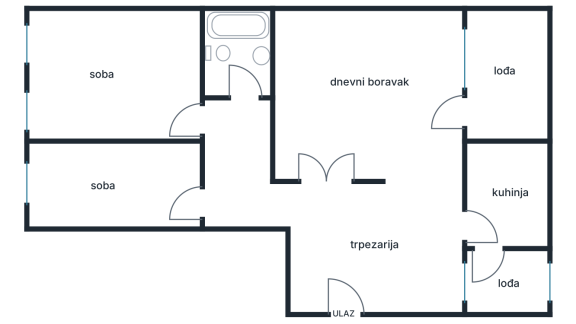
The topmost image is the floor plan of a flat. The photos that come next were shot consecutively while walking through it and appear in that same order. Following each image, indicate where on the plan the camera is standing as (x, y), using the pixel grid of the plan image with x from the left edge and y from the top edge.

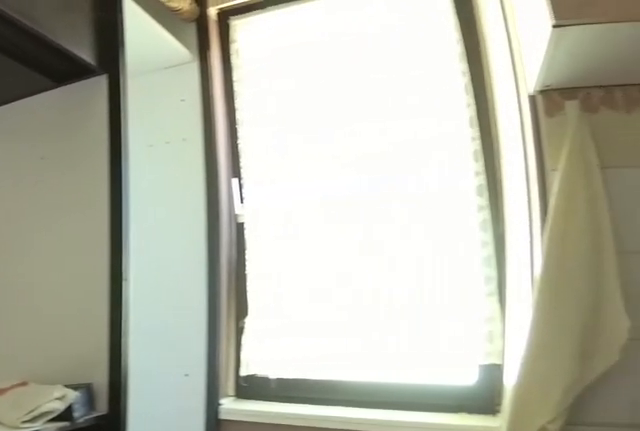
(488, 250)
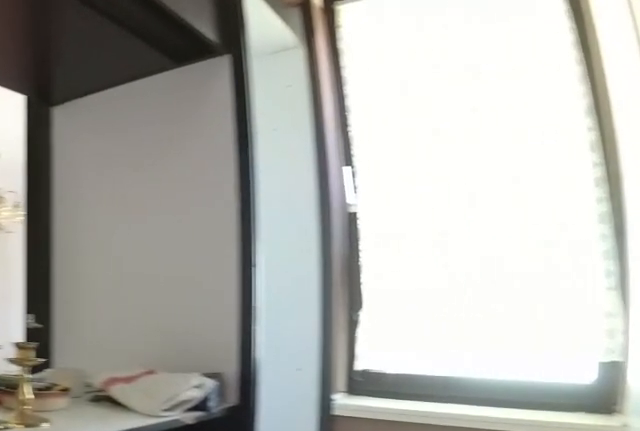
(489, 244)
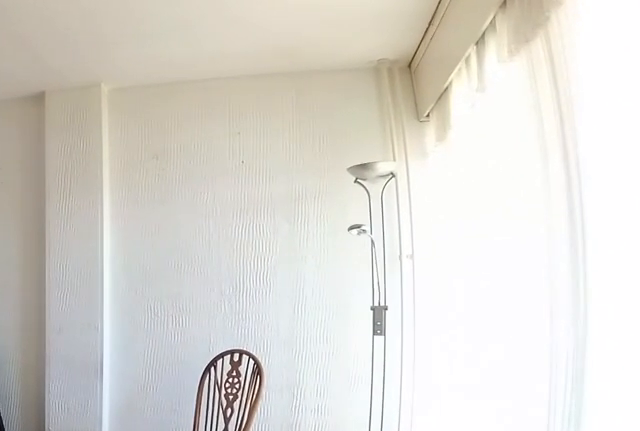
(445, 185)
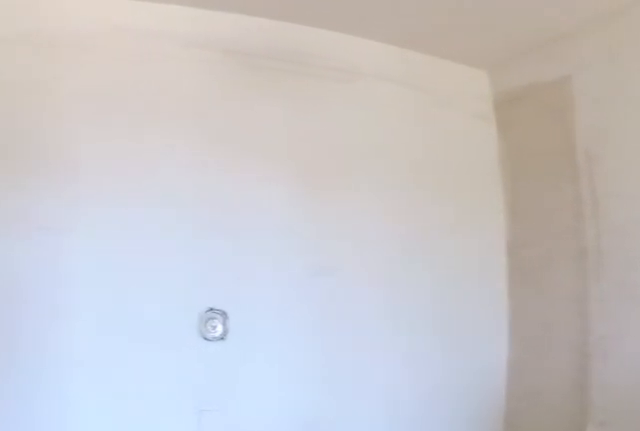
(413, 163)
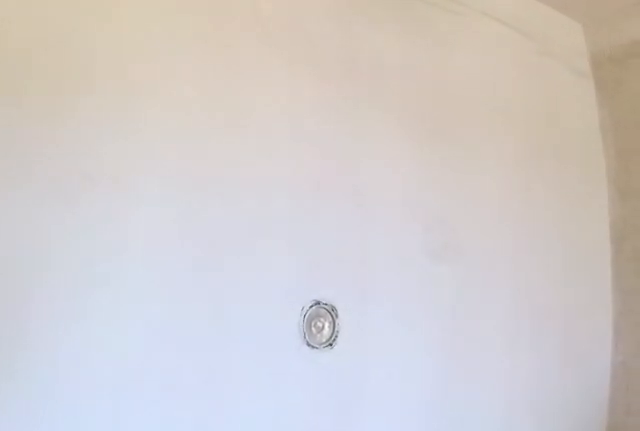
(384, 164)
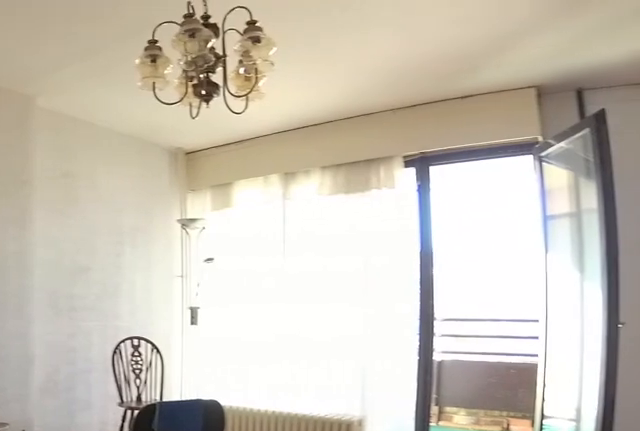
(299, 161)
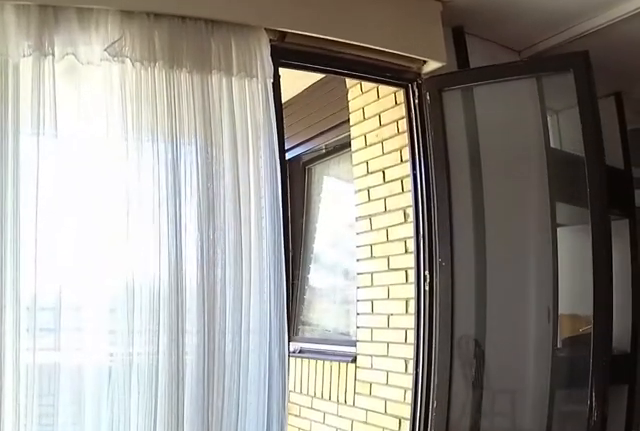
(379, 71)
